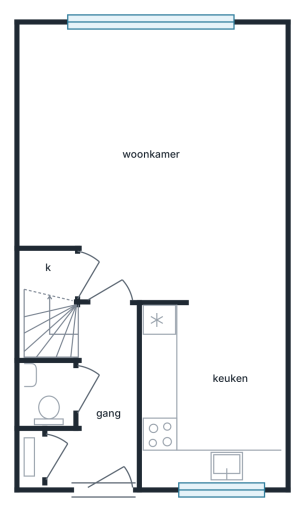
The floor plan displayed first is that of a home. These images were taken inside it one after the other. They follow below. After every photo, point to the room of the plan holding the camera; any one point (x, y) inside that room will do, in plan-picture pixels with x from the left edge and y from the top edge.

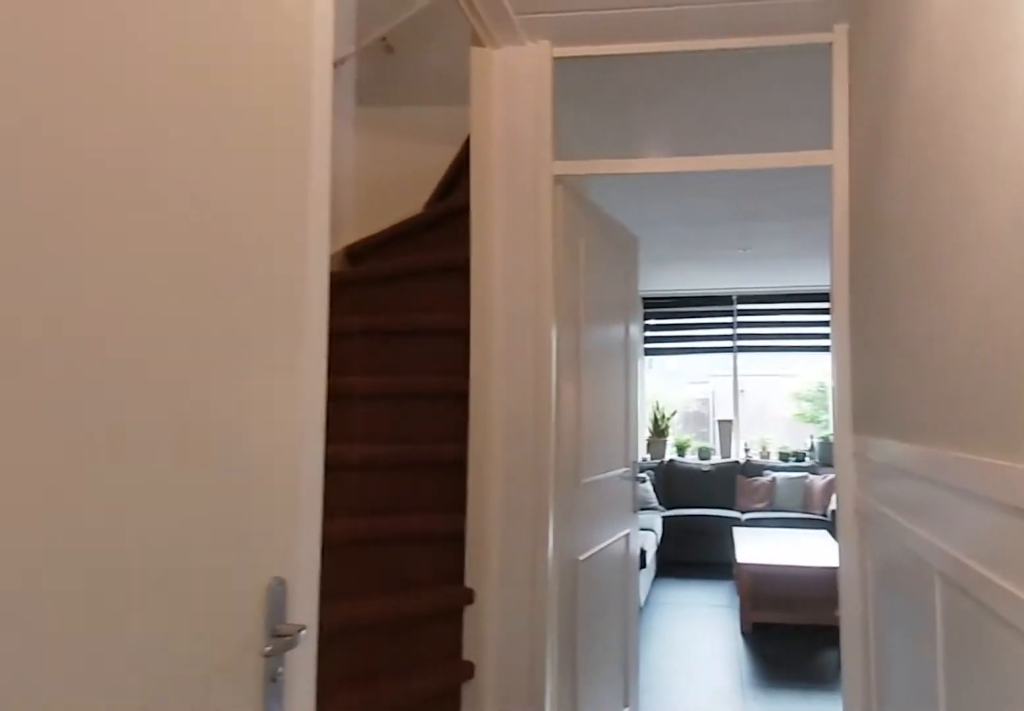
(103, 403)
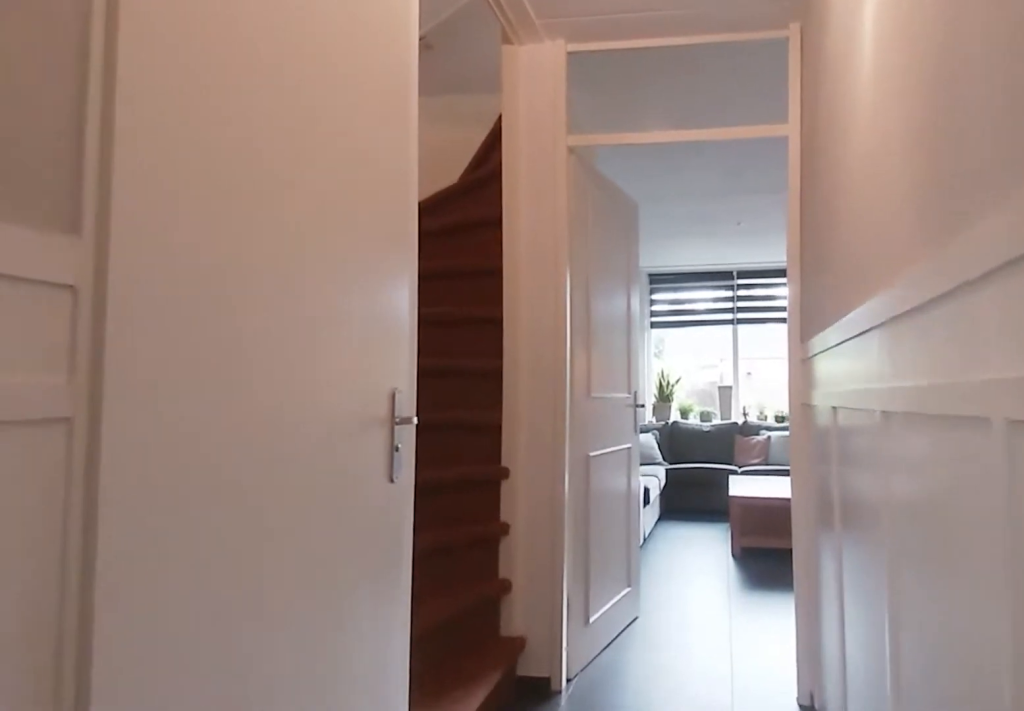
(103, 403)
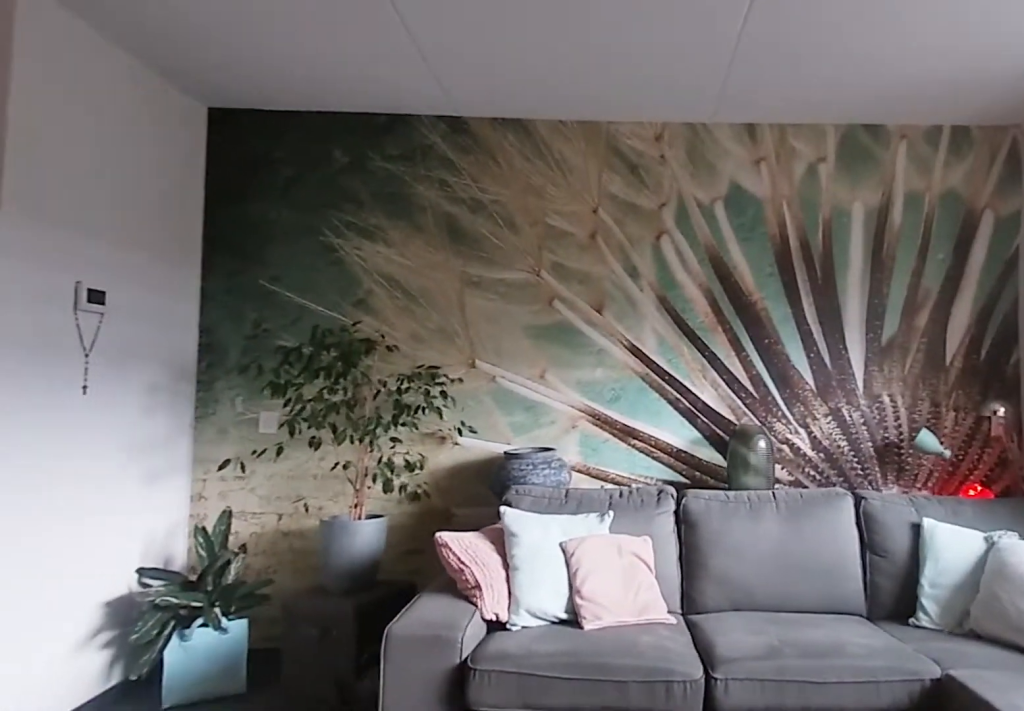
(159, 158)
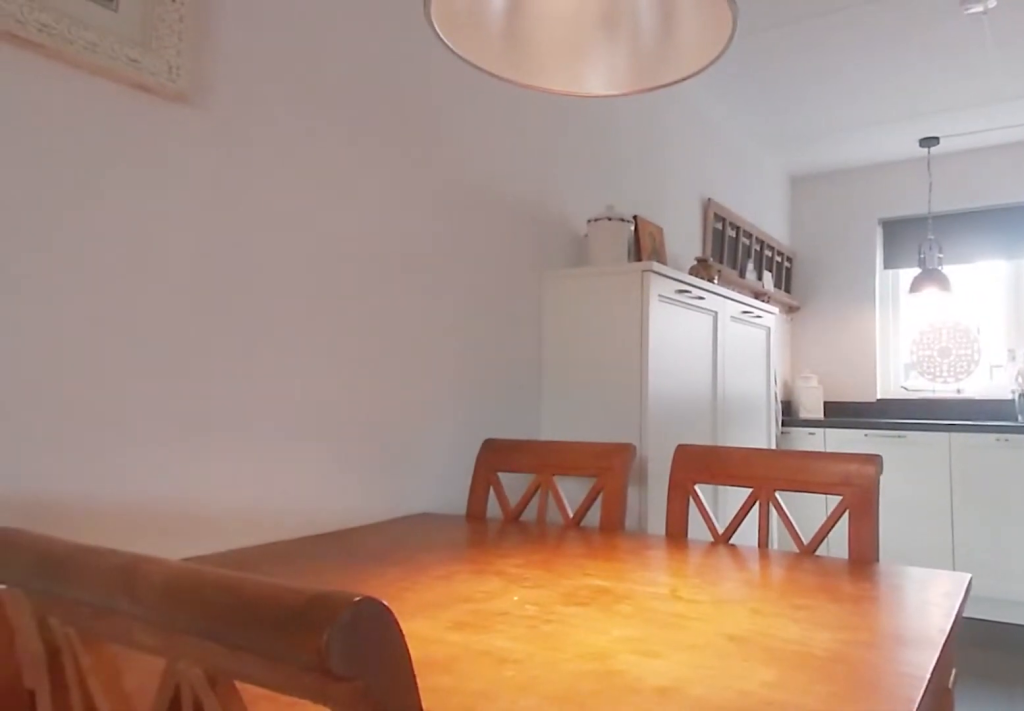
(158, 159)
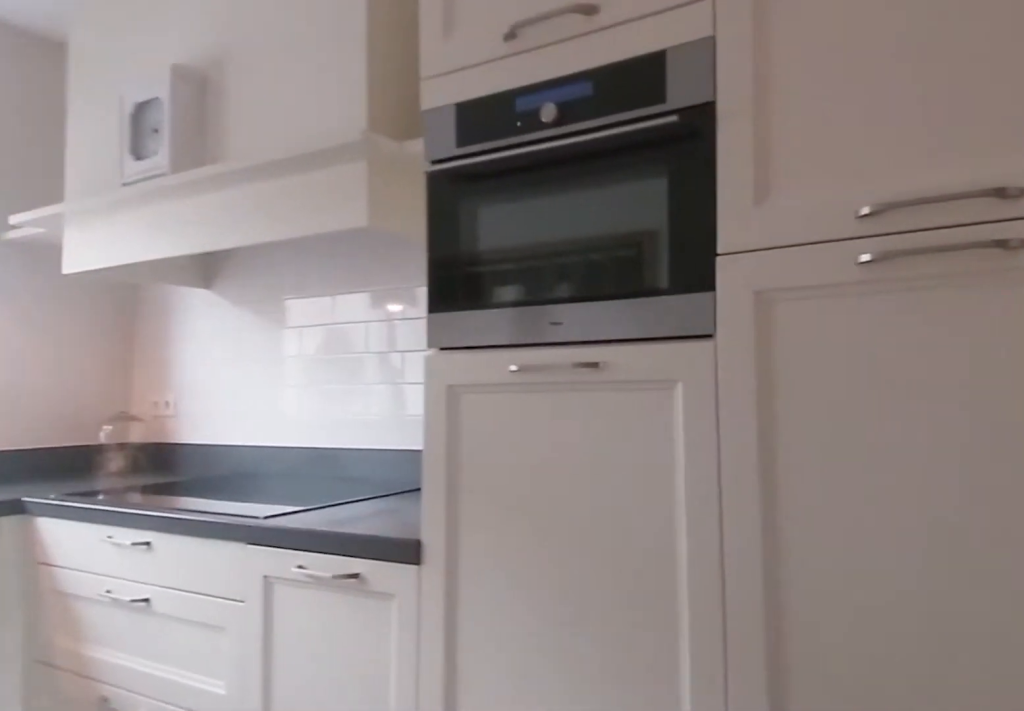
(212, 392)
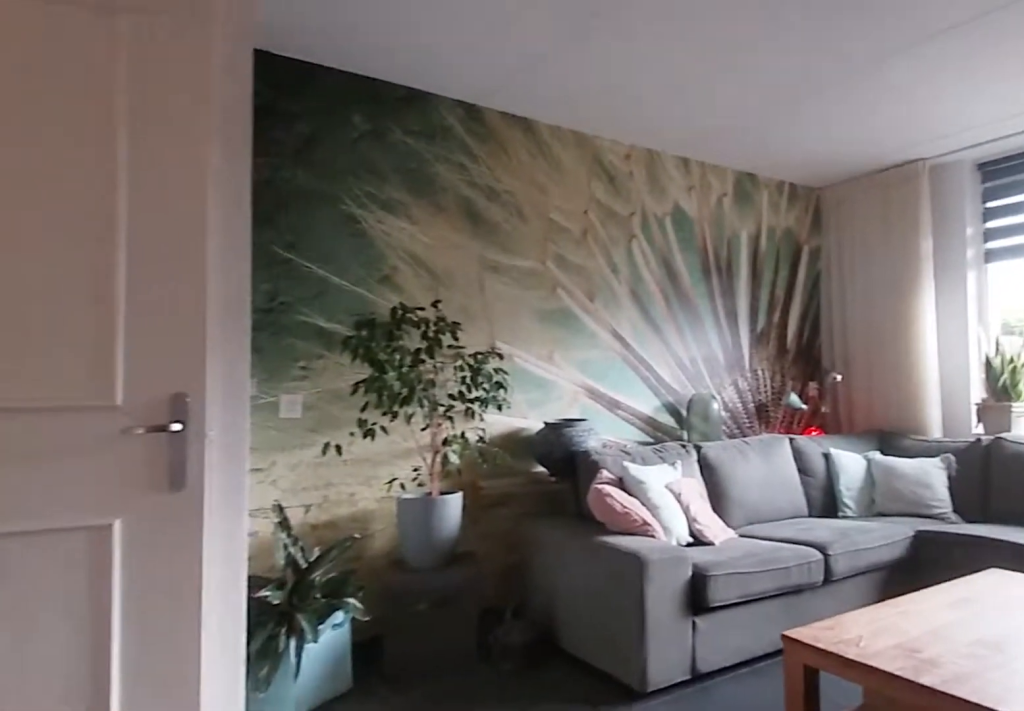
(157, 157)
